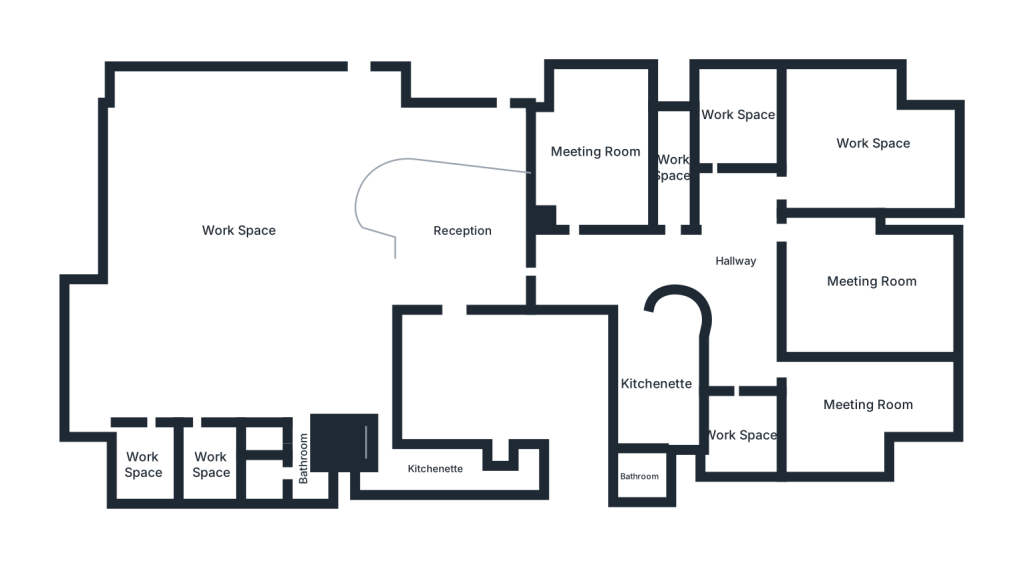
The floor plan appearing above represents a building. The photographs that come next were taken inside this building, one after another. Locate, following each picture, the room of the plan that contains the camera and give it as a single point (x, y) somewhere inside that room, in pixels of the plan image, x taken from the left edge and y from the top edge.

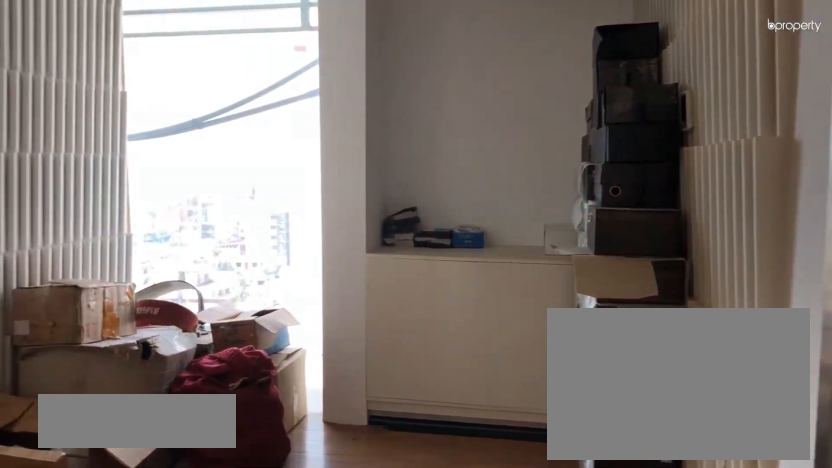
(739, 434)
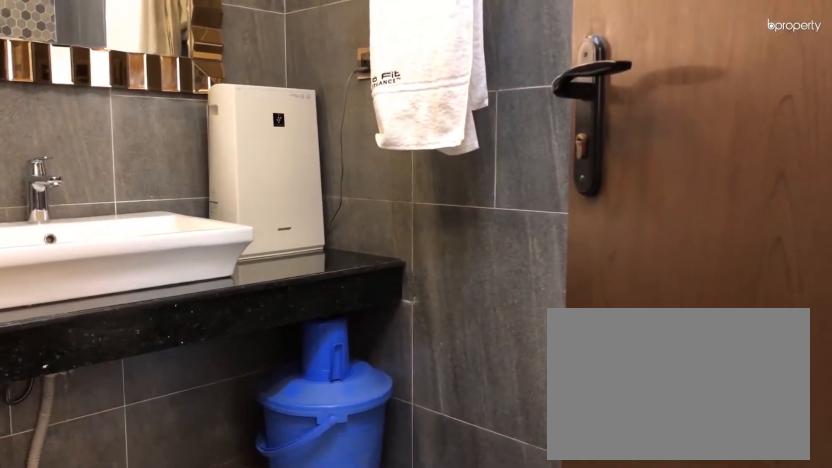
(640, 476)
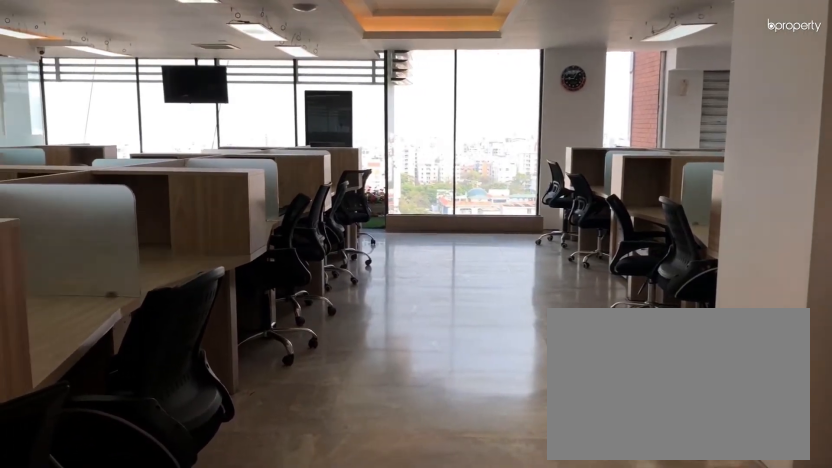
(238, 230)
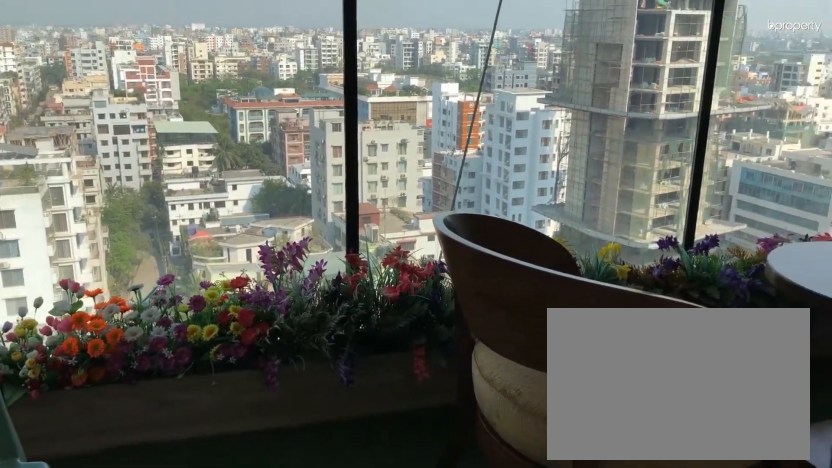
(238, 230)
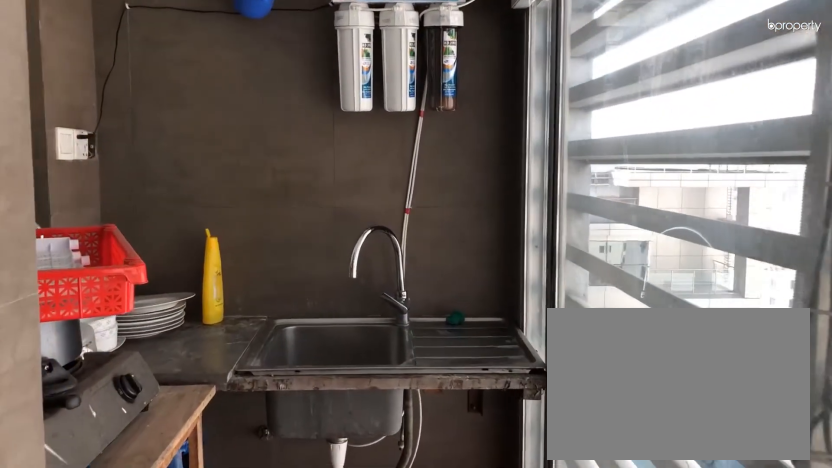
(526, 473)
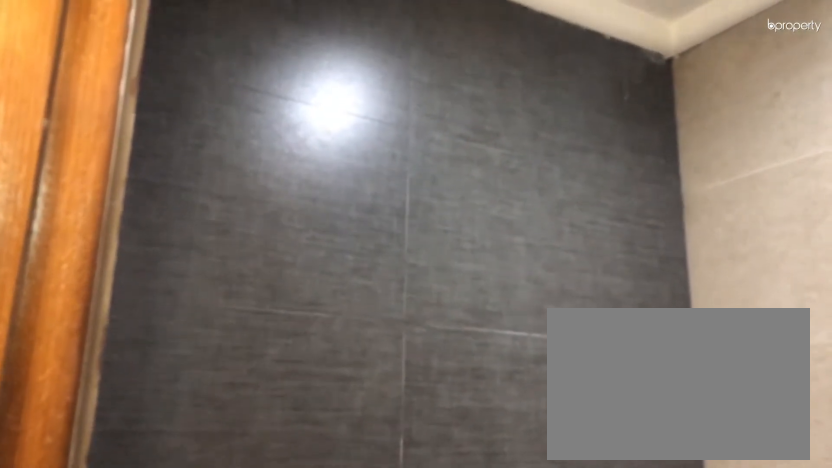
(264, 480)
